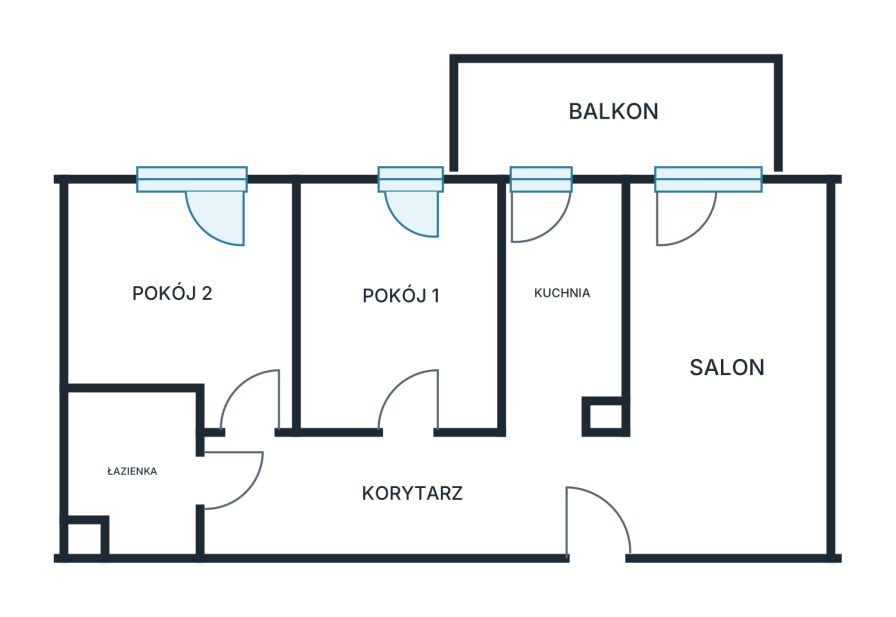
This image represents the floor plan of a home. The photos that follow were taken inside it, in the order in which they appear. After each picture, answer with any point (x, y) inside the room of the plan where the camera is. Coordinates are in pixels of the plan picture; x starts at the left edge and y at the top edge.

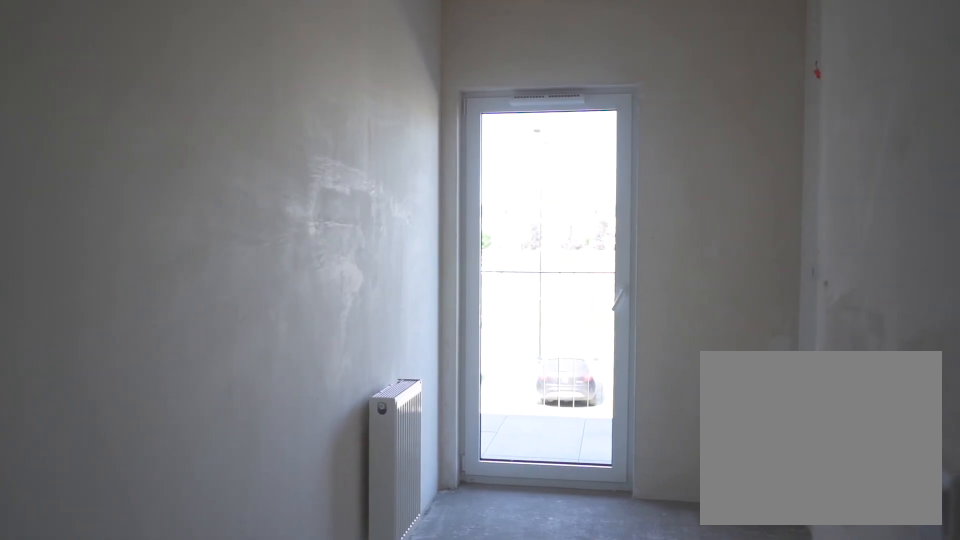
(561, 308)
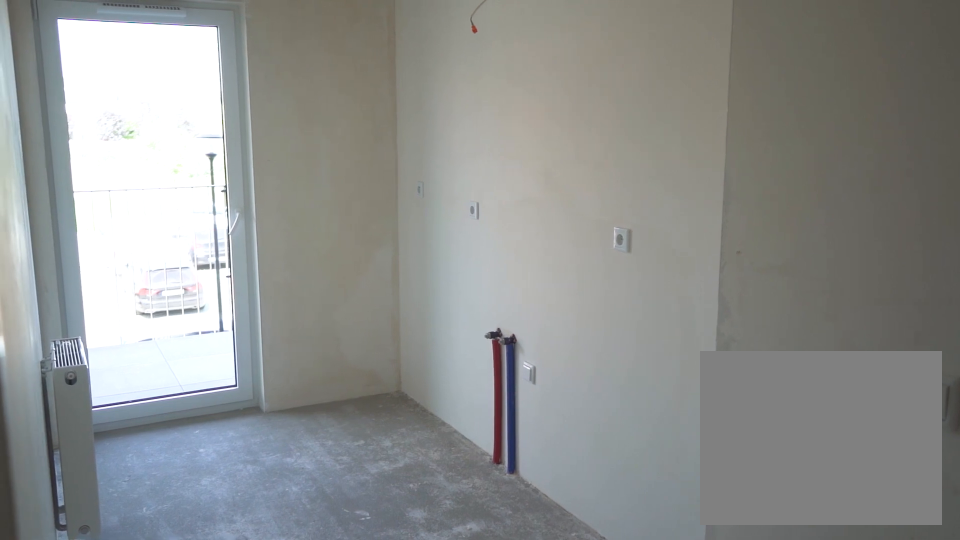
(561, 308)
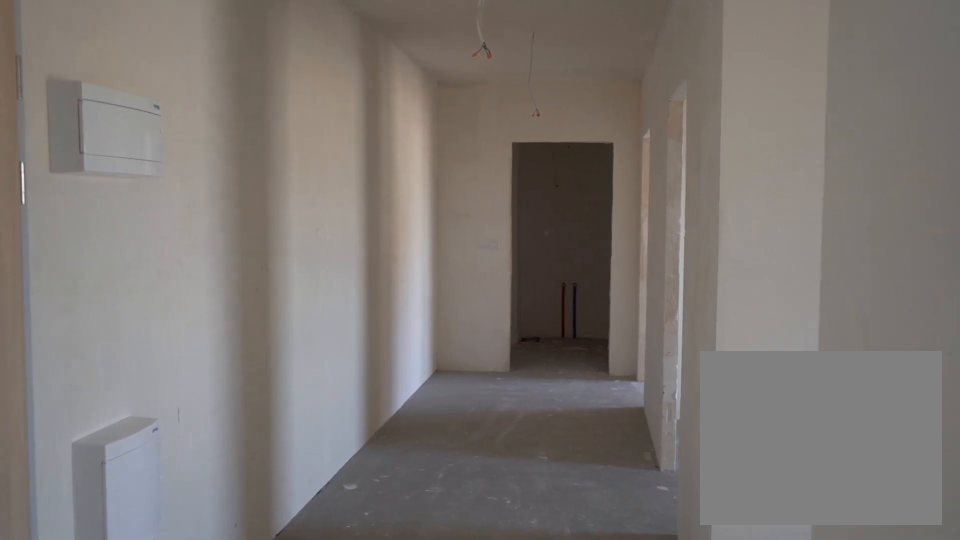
(418, 494)
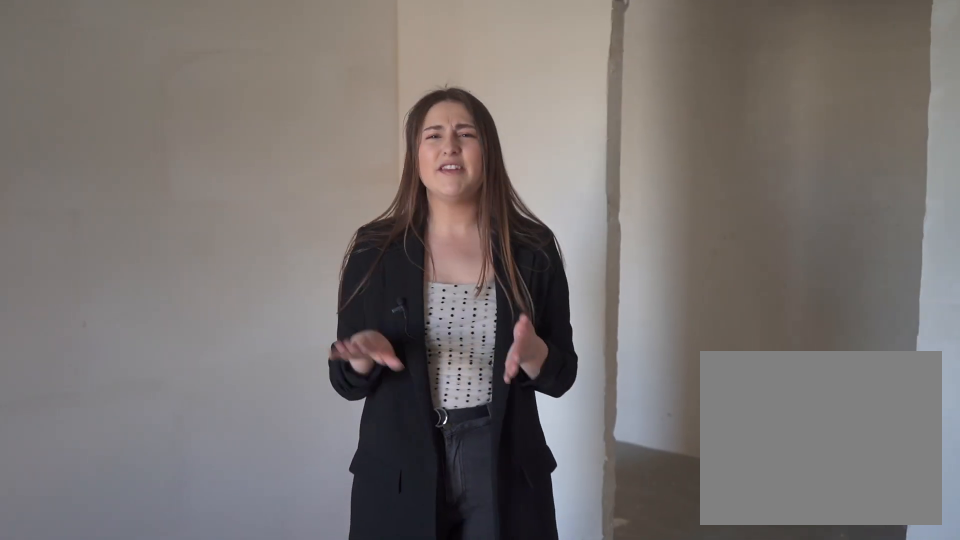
(397, 311)
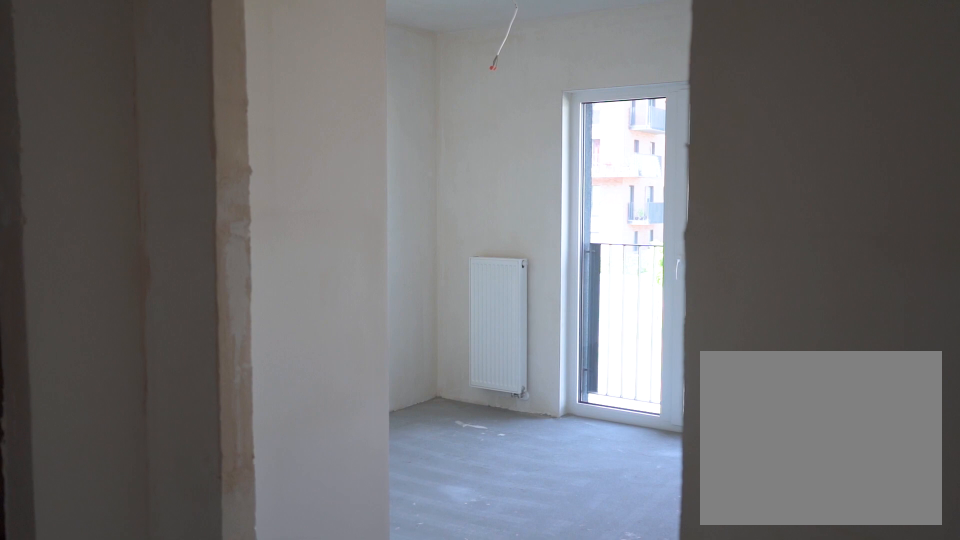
(187, 299)
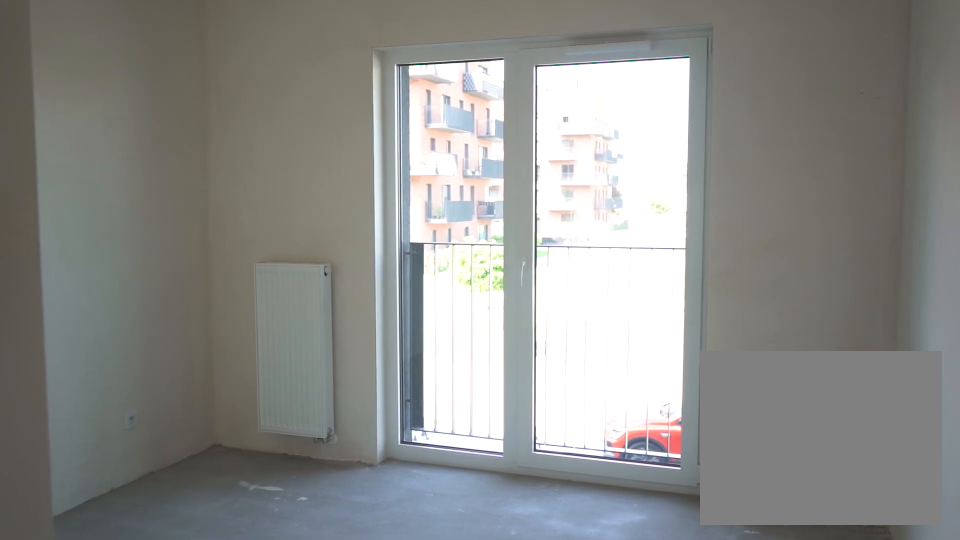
(187, 299)
